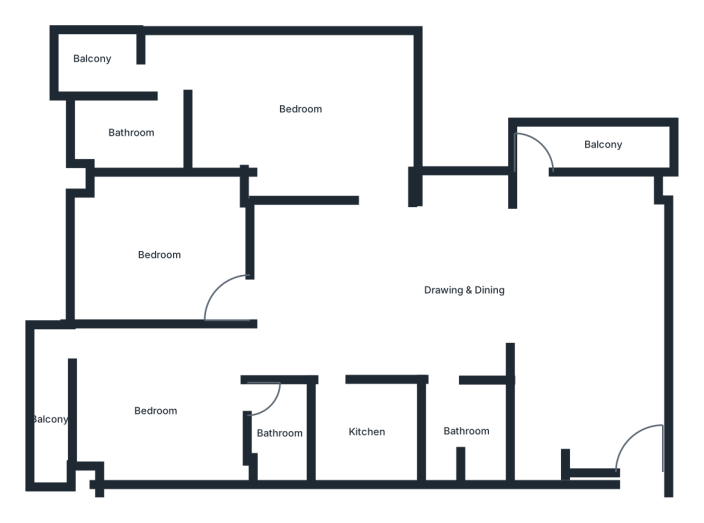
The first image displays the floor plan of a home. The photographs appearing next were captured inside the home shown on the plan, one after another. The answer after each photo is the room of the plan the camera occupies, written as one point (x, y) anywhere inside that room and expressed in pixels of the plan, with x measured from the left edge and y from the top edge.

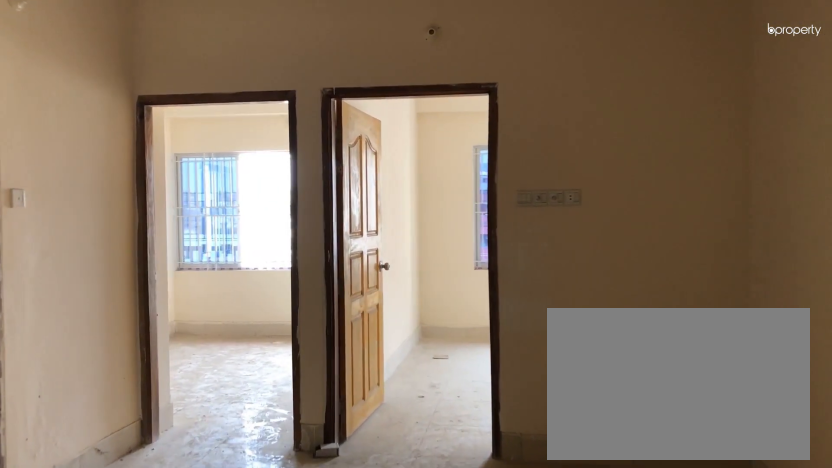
(380, 294)
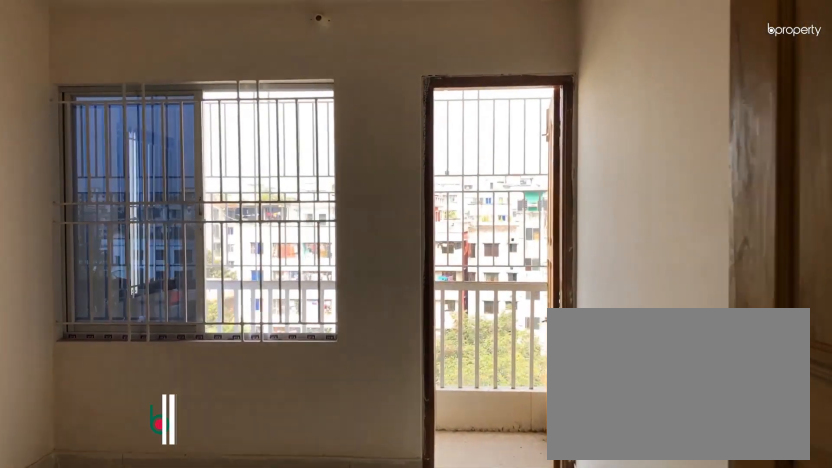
(160, 412)
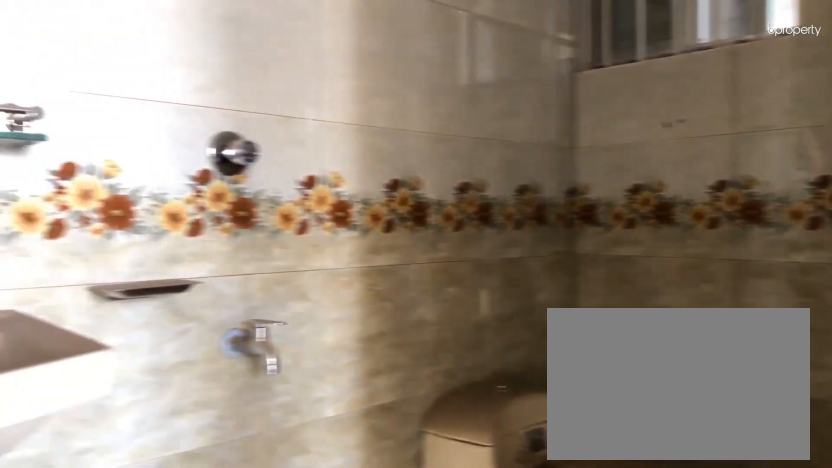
(279, 430)
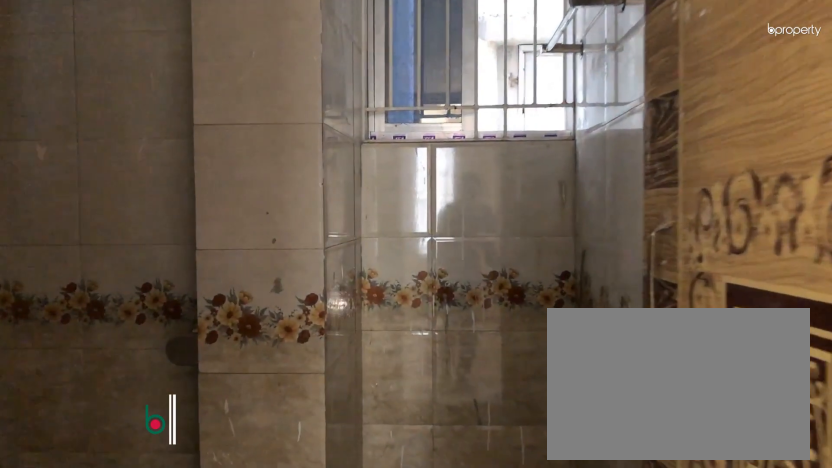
(465, 422)
